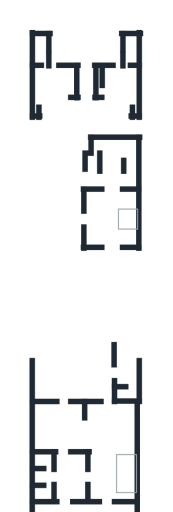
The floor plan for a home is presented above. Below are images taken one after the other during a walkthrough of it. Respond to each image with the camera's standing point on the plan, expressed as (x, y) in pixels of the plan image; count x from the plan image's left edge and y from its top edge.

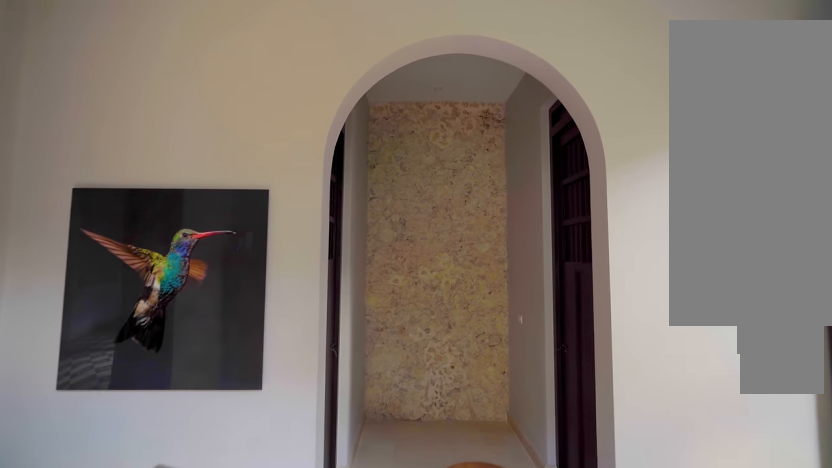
(74, 478)
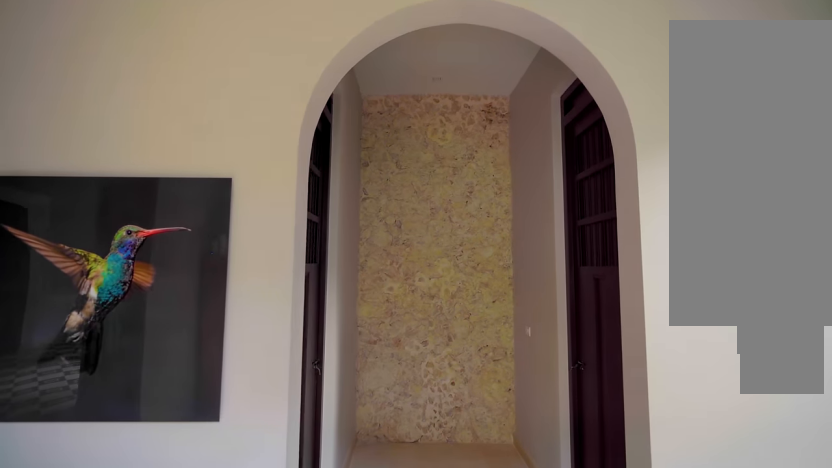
(74, 478)
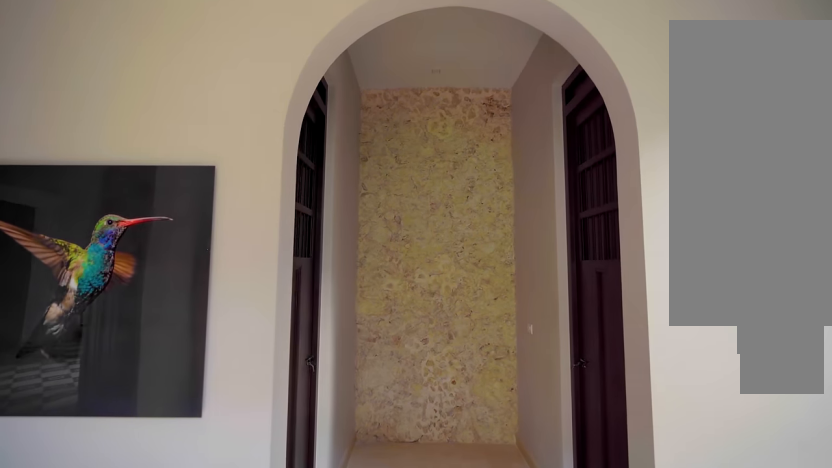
(74, 478)
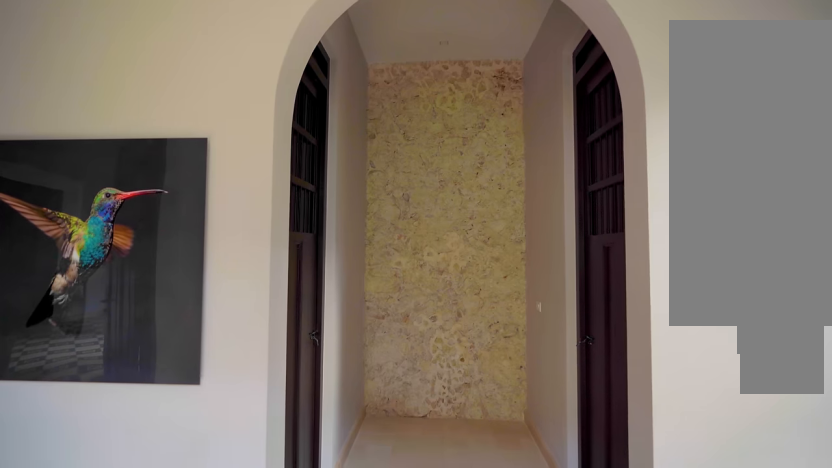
(74, 477)
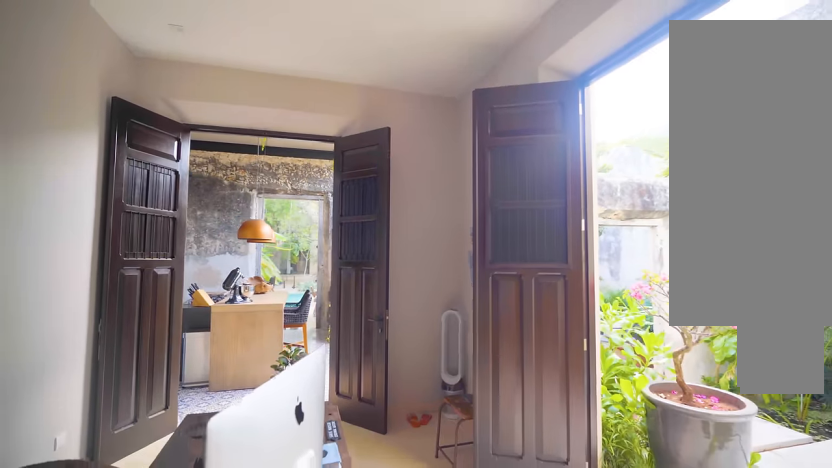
(63, 477)
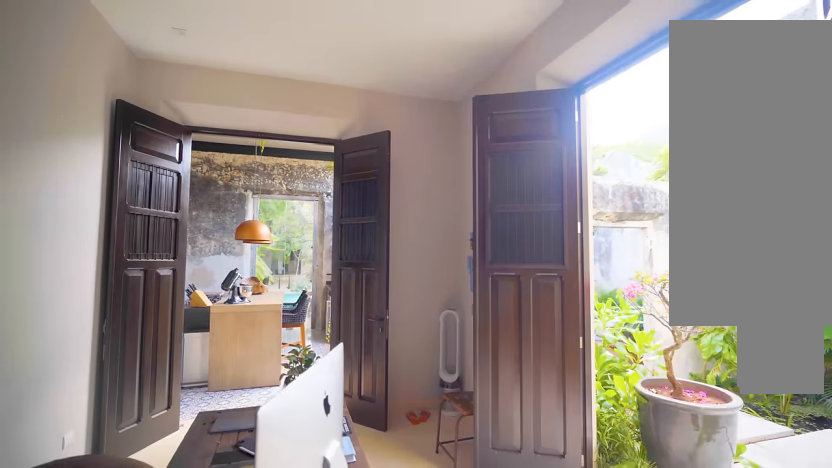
(61, 478)
